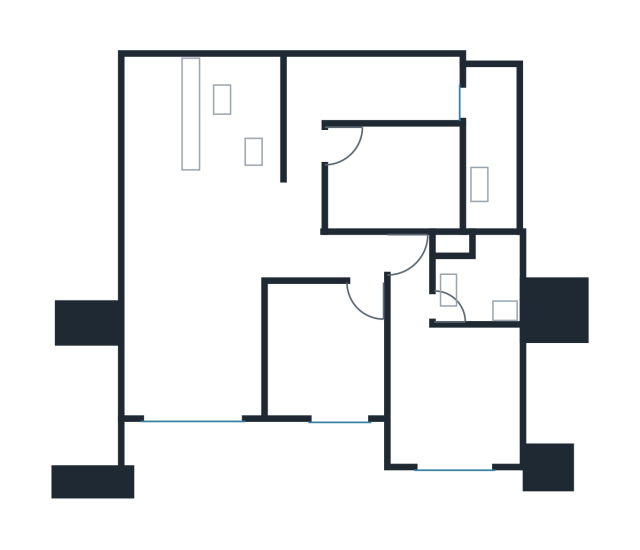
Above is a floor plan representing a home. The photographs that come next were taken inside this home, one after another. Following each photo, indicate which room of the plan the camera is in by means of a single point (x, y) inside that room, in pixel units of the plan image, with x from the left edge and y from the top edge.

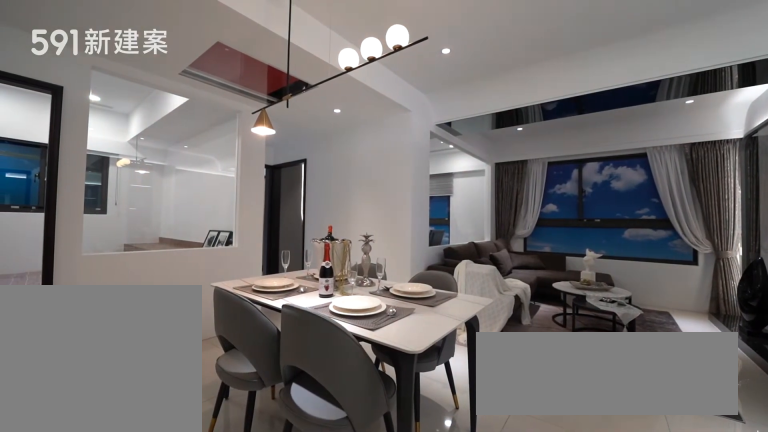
(207, 229)
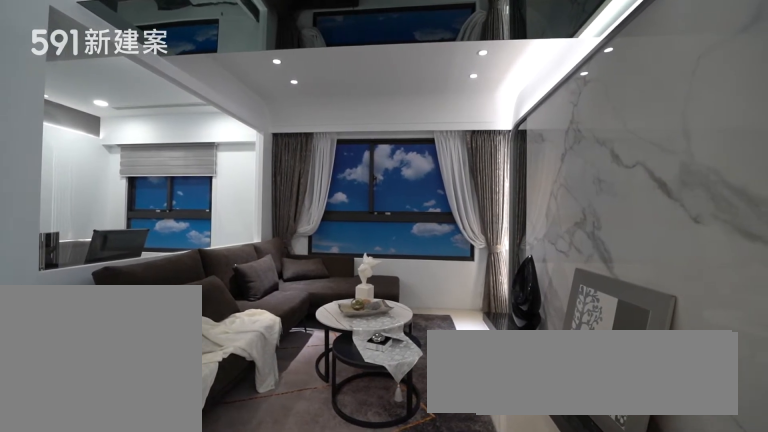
(193, 347)
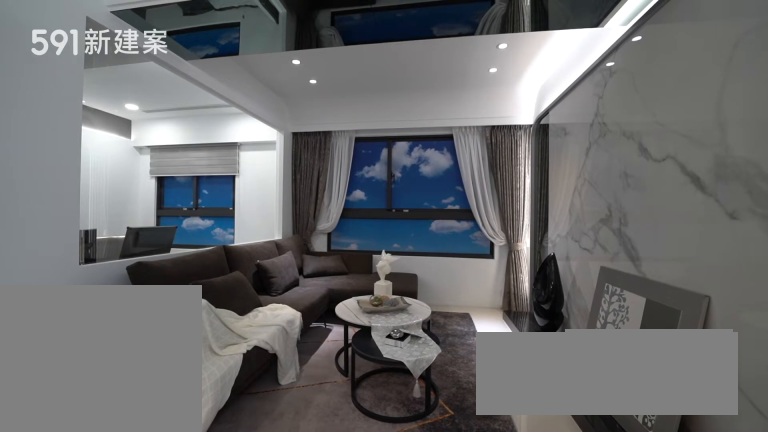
(193, 347)
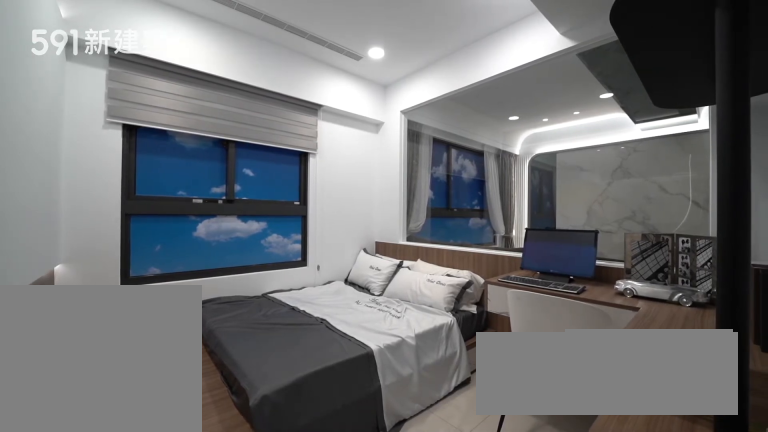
(325, 348)
